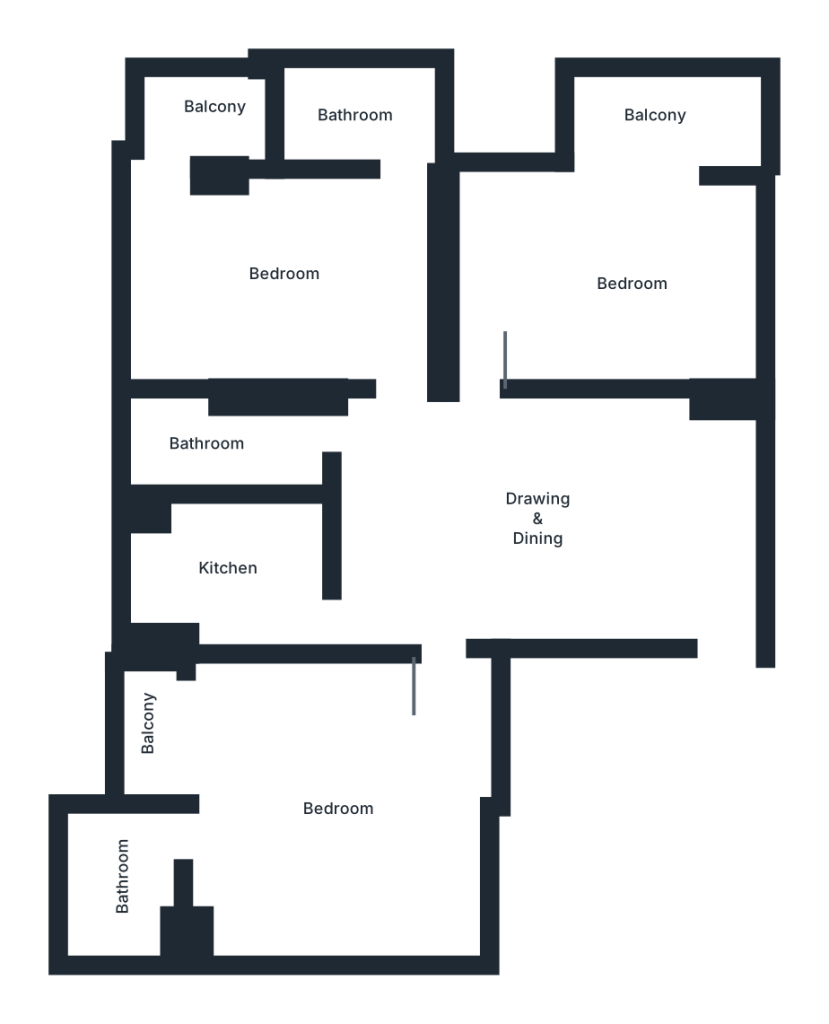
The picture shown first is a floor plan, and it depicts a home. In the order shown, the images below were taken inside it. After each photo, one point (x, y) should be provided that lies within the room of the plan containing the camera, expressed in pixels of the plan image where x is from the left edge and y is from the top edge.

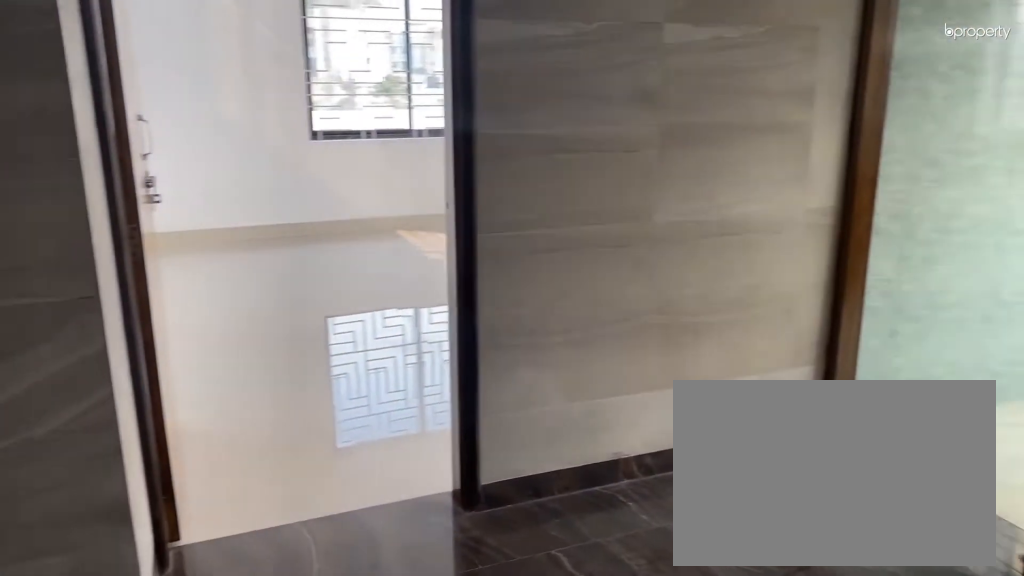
(541, 498)
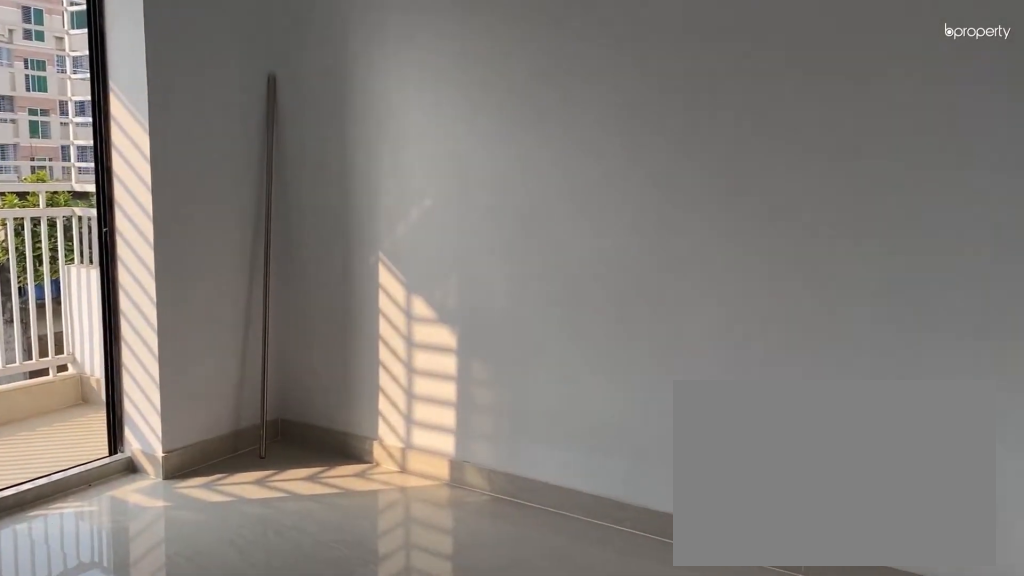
(638, 280)
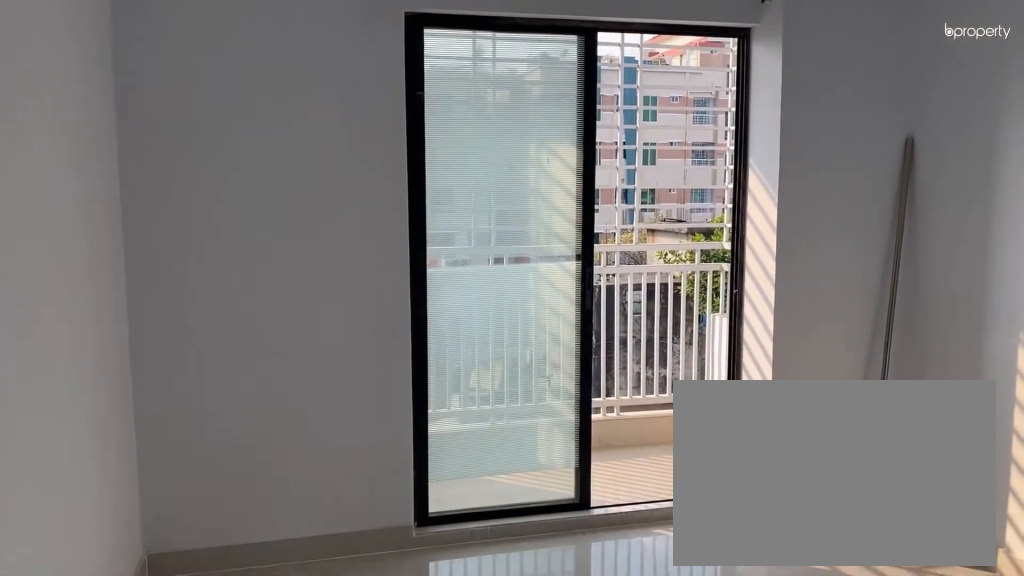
(638, 280)
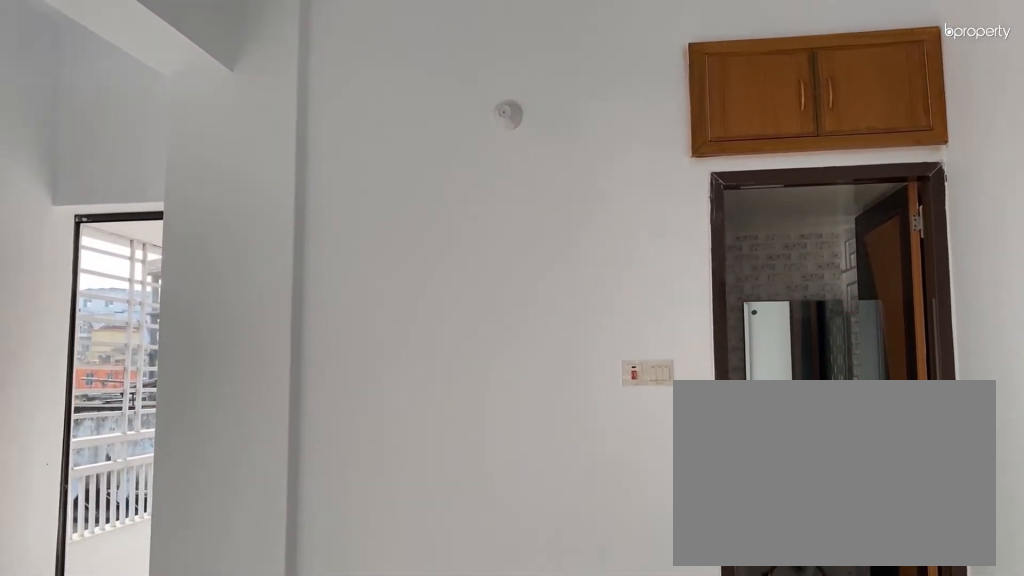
(292, 269)
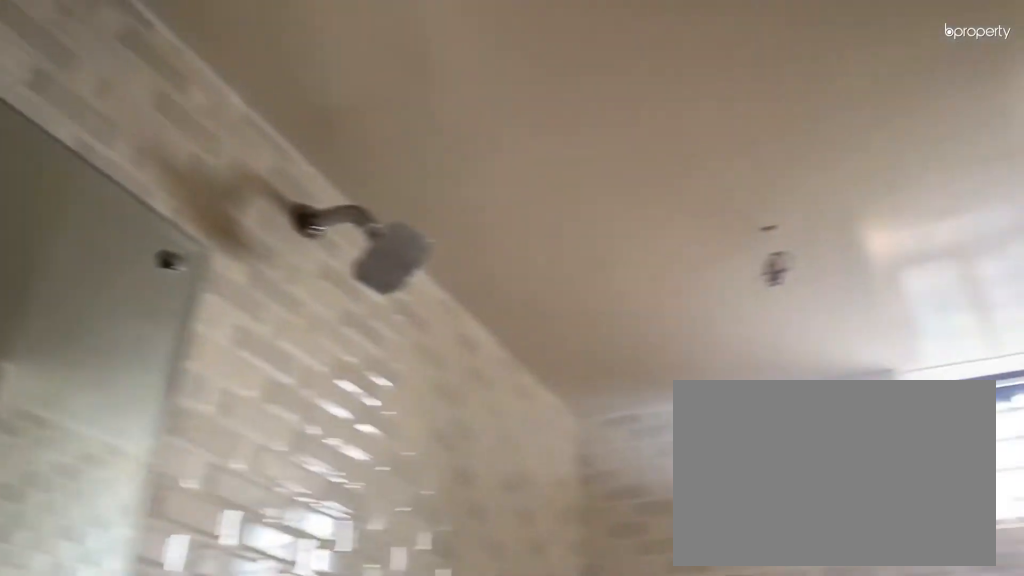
(226, 443)
